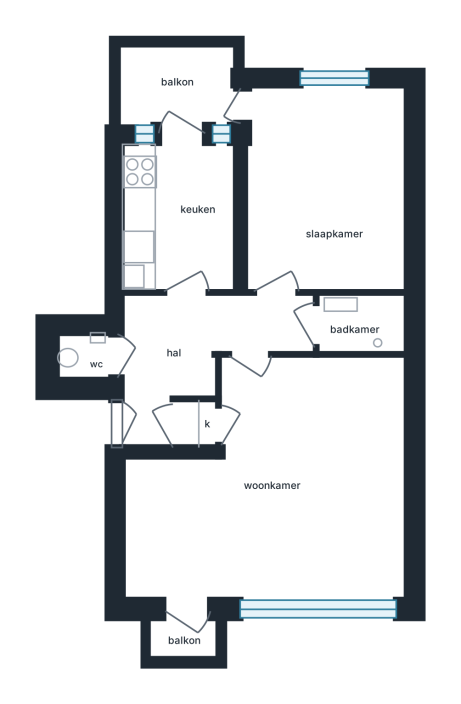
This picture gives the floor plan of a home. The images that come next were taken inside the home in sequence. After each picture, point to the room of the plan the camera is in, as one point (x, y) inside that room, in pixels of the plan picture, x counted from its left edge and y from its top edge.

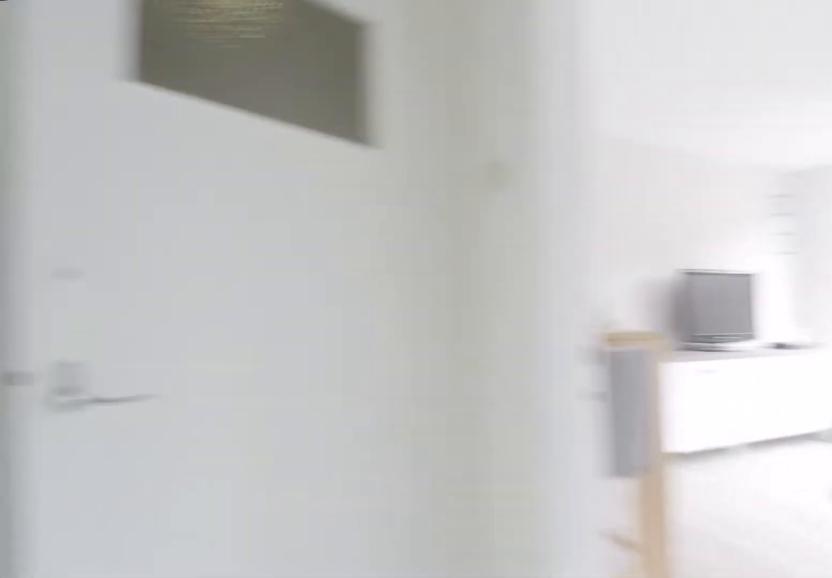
(194, 351)
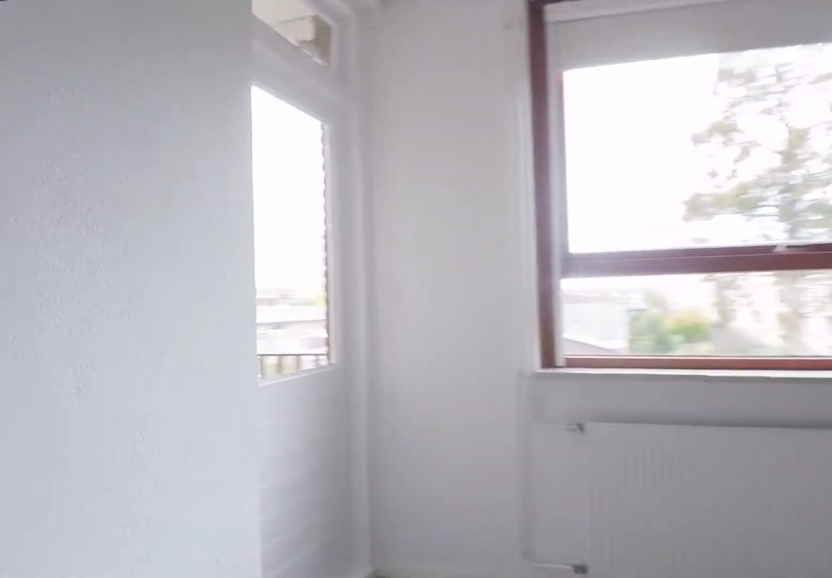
(316, 181)
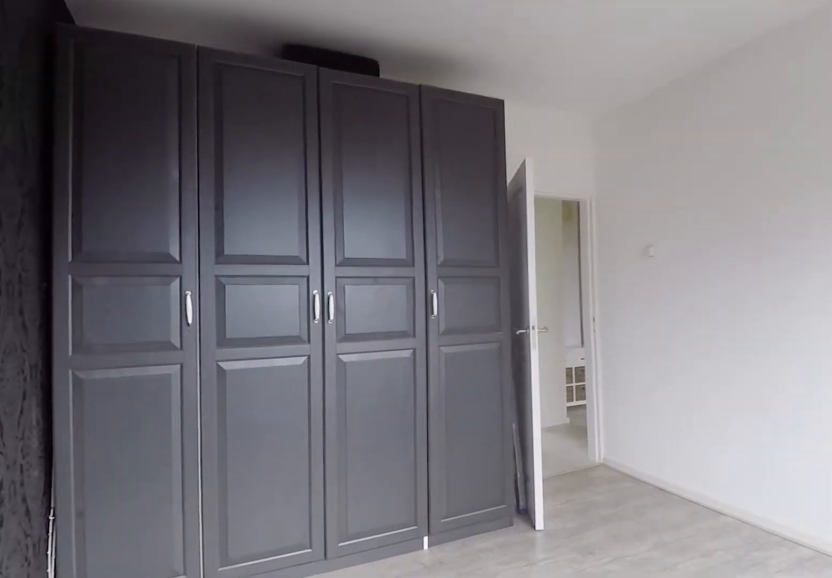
(316, 181)
